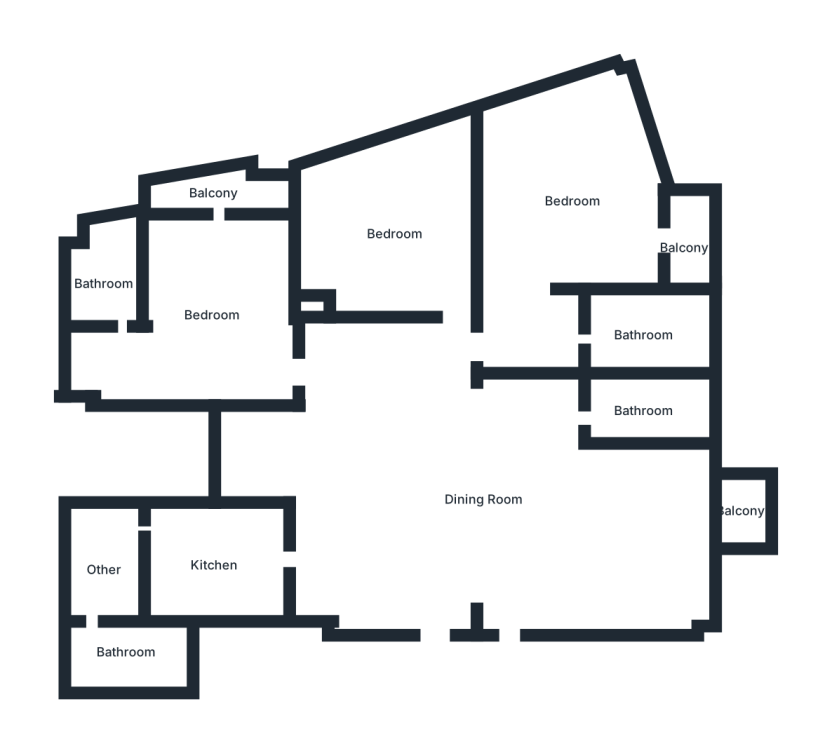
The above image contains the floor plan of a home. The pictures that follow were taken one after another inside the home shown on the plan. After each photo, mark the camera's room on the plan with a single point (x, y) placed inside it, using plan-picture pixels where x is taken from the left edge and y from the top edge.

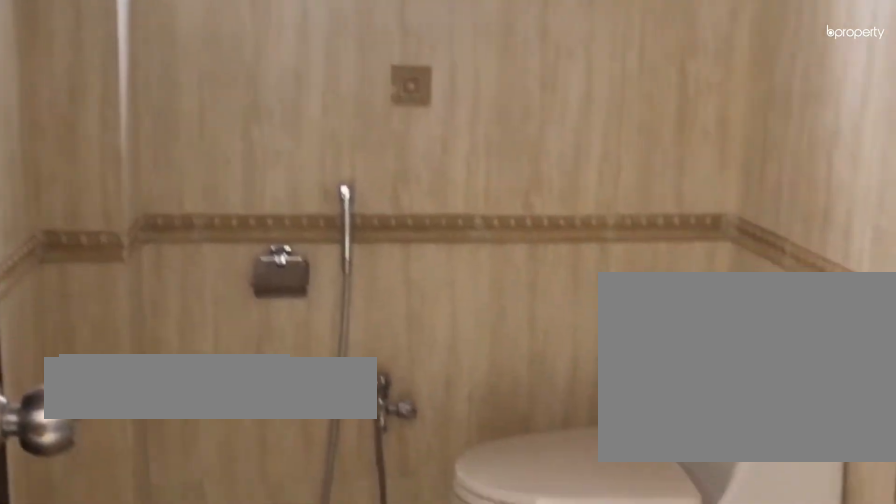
(641, 336)
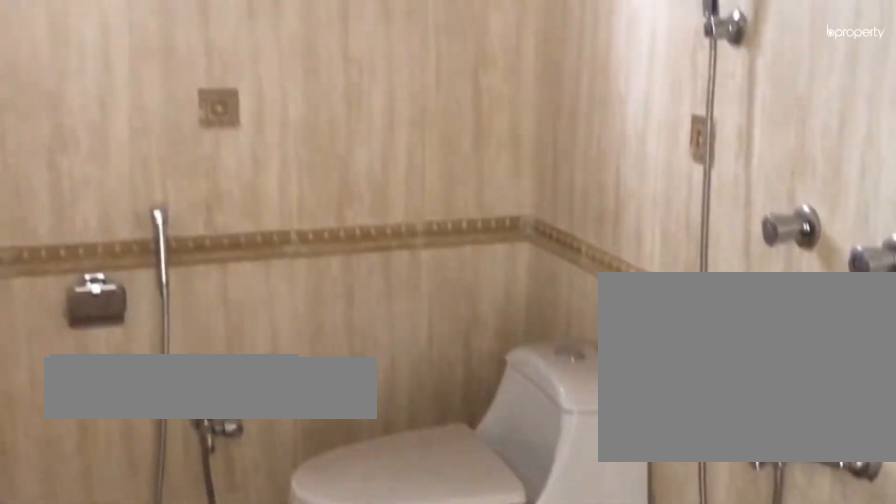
(641, 336)
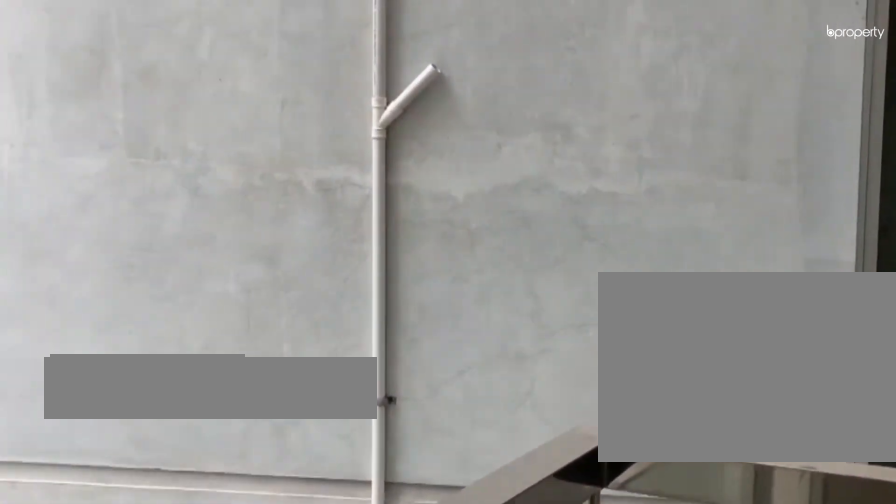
(689, 246)
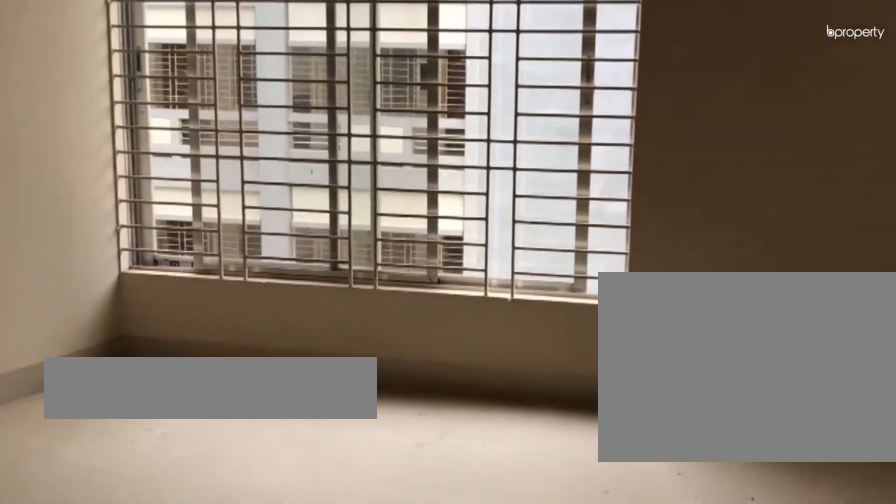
(394, 234)
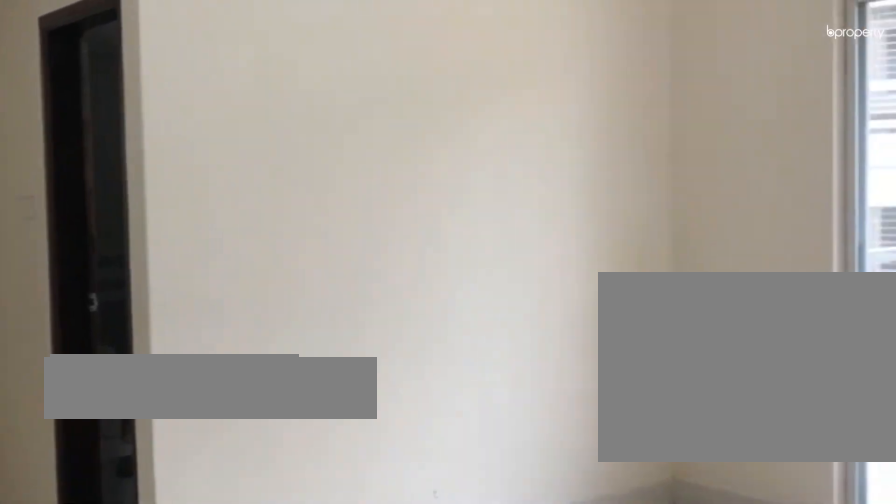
(211, 315)
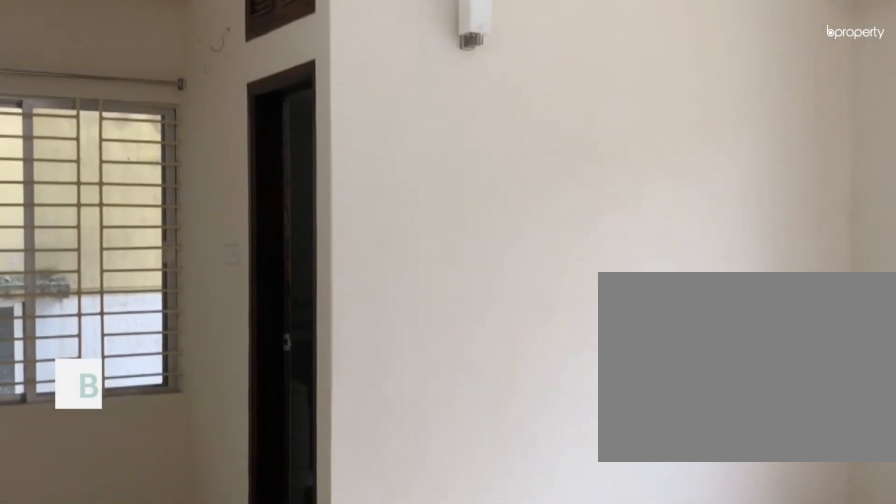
(211, 315)
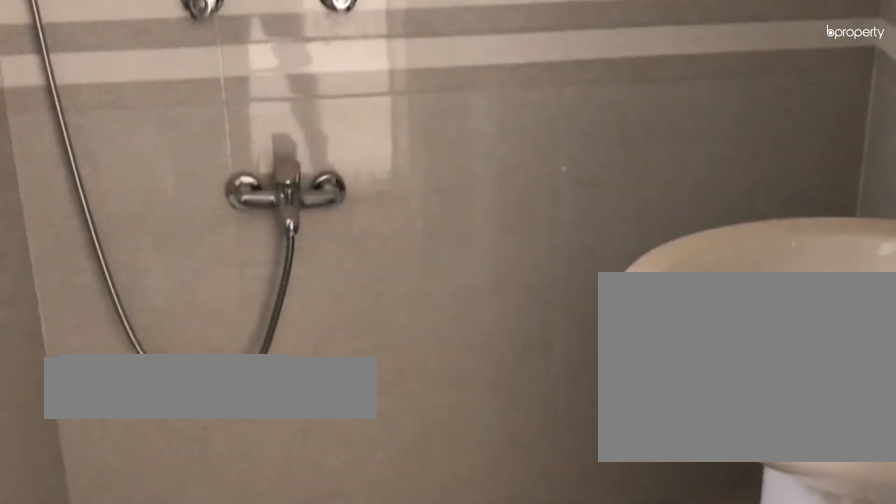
(105, 283)
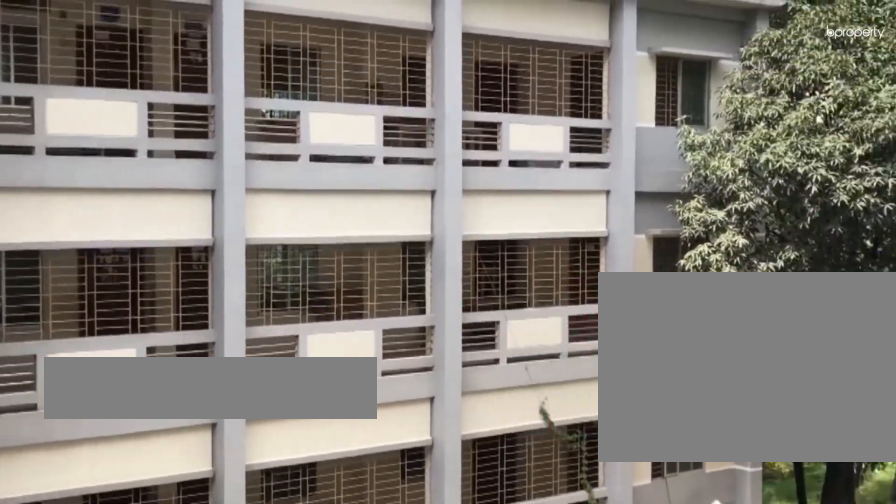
(209, 191)
